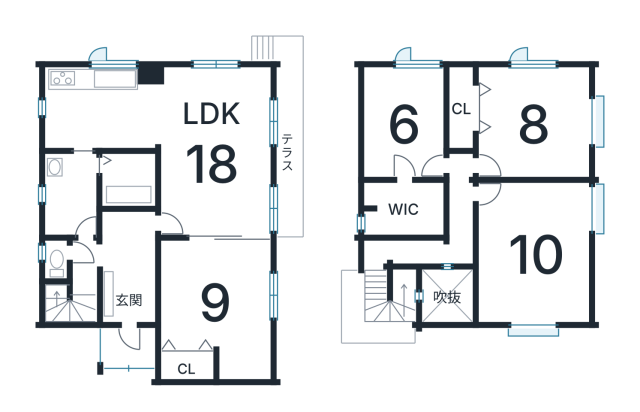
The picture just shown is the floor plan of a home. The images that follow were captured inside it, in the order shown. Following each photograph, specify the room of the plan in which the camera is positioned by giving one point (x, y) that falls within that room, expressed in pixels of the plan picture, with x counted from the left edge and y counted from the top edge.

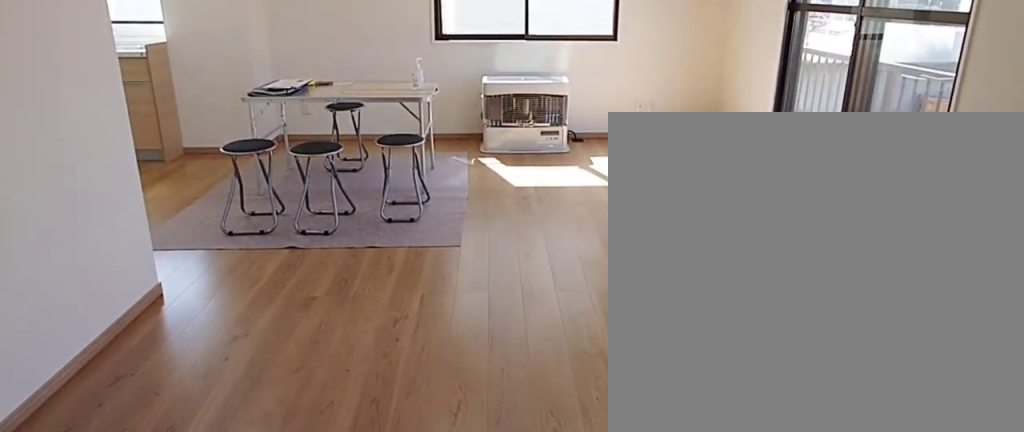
(218, 151)
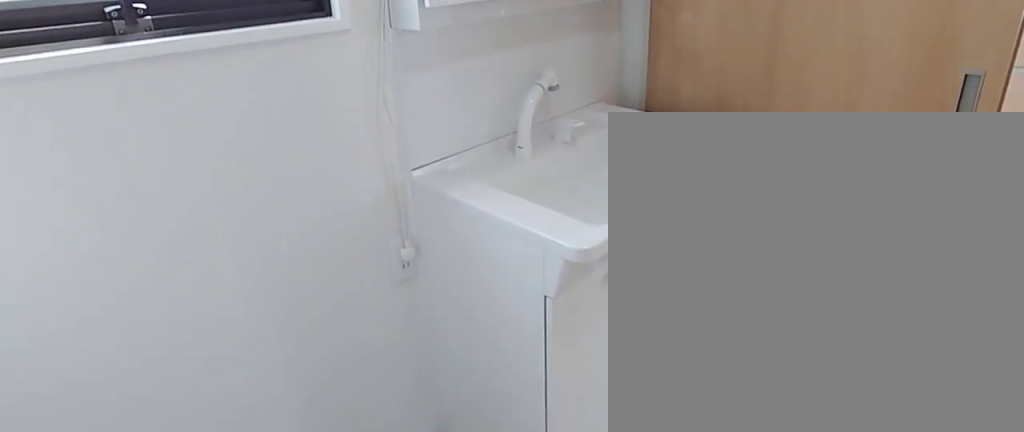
(69, 207)
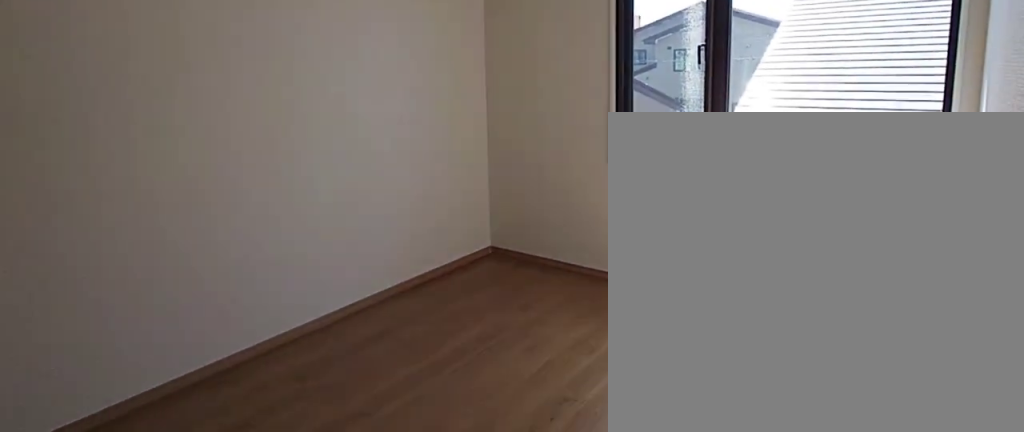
(405, 142)
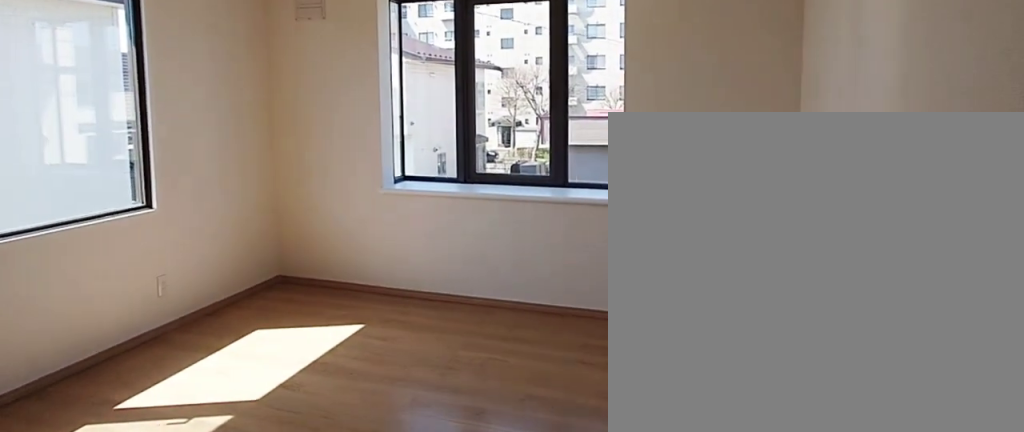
(531, 128)
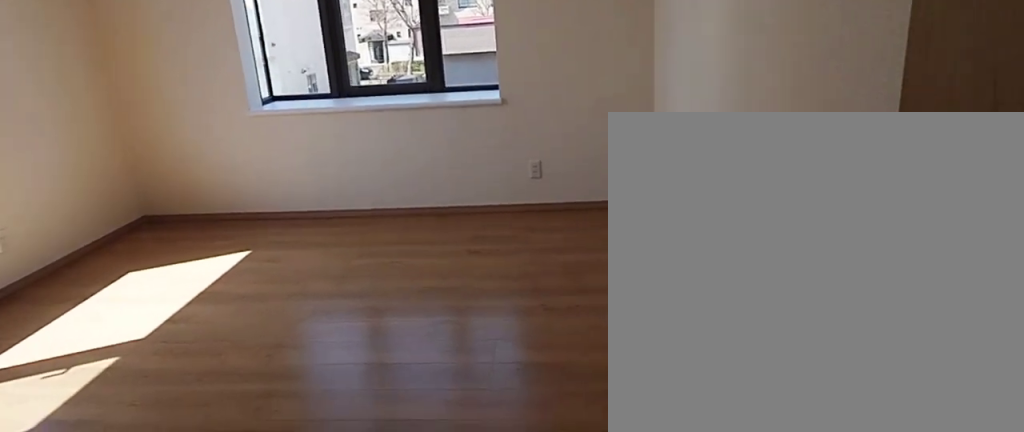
(531, 128)
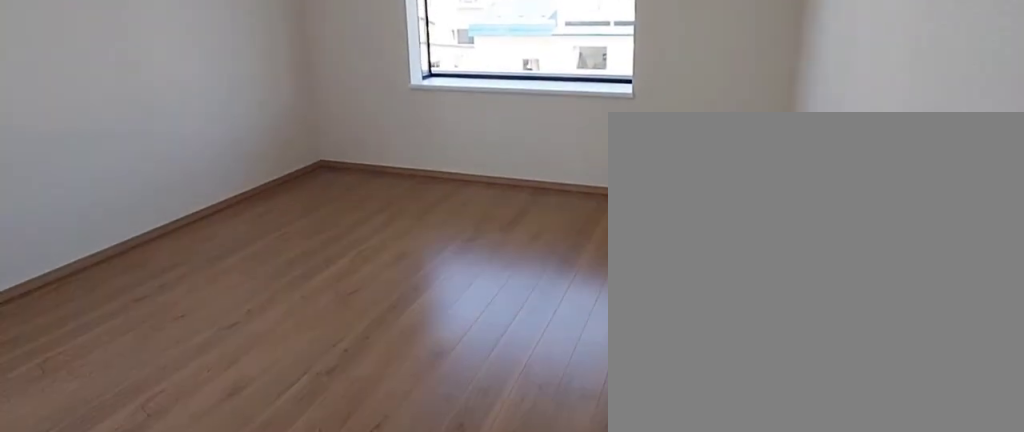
(532, 263)
